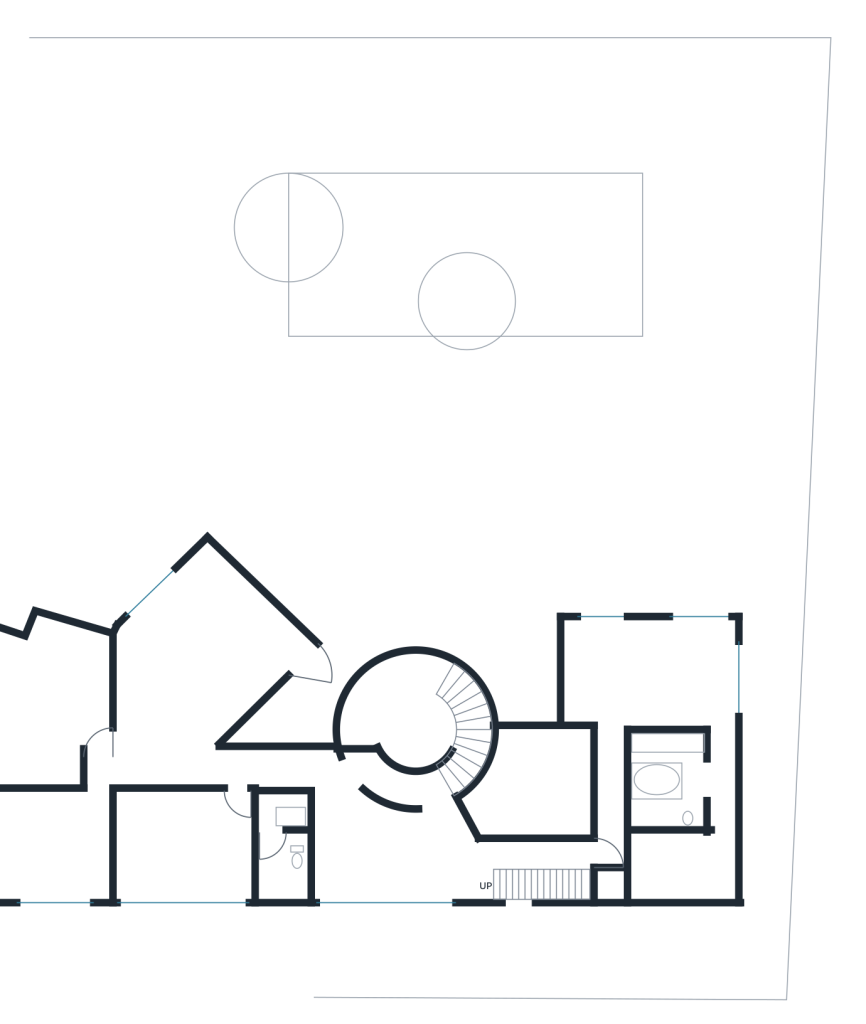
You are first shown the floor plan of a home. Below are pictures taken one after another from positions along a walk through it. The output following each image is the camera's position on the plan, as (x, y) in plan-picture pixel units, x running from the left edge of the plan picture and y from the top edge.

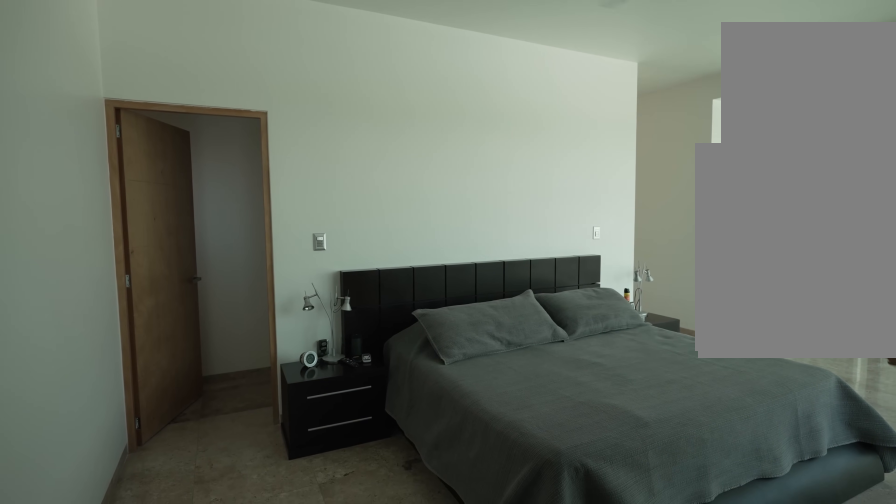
(721, 659)
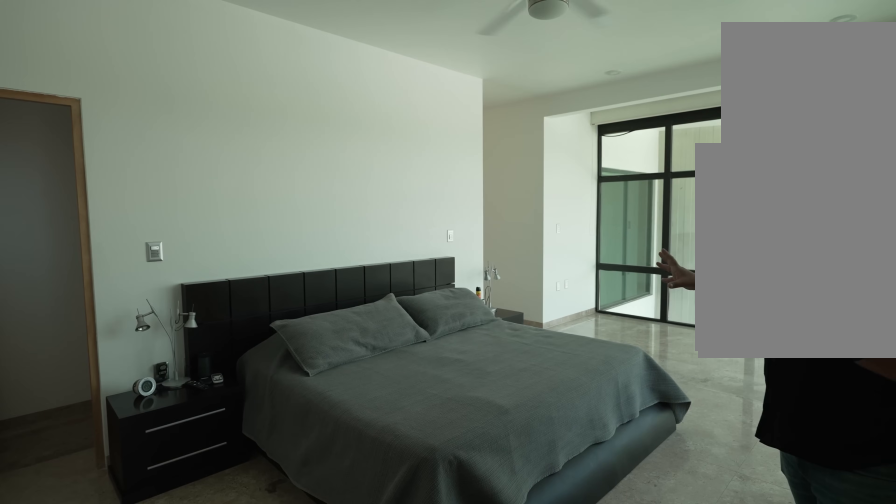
(721, 659)
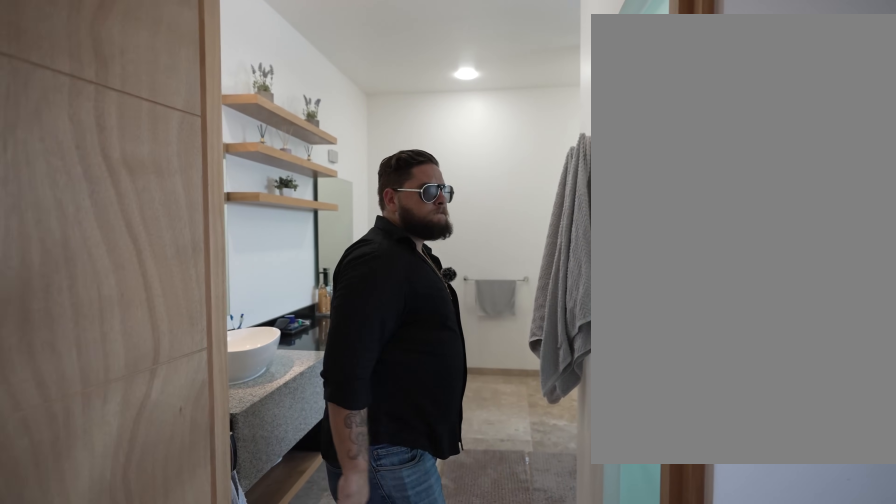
(713, 862)
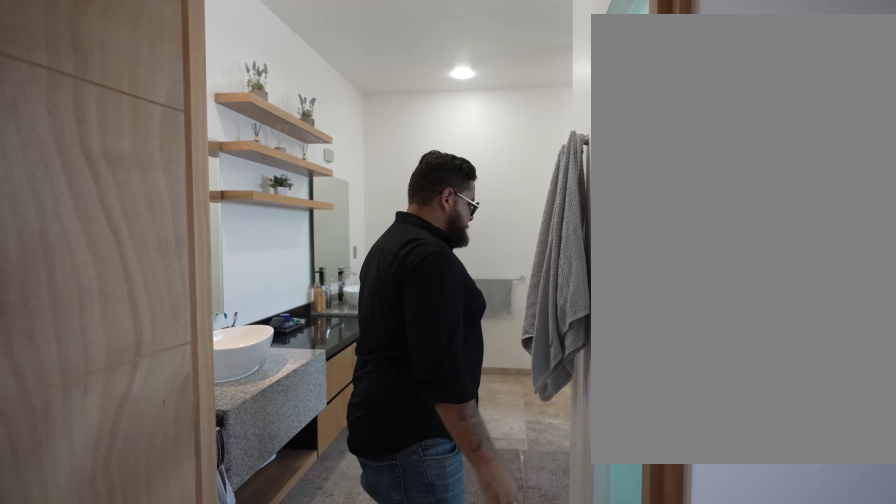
(719, 838)
